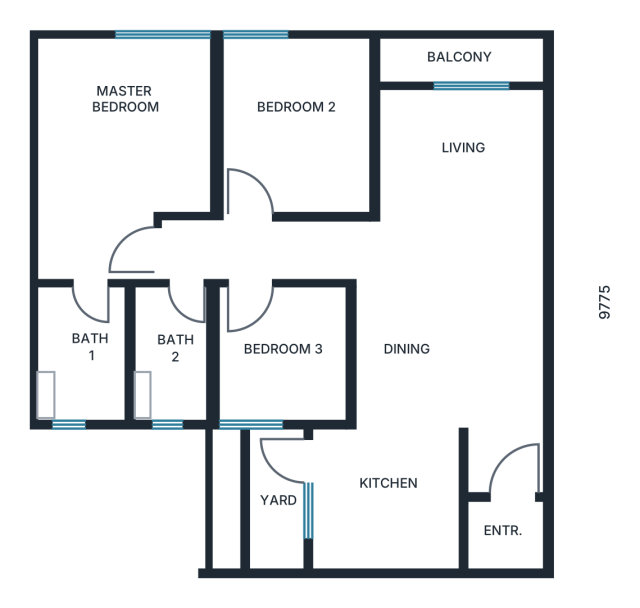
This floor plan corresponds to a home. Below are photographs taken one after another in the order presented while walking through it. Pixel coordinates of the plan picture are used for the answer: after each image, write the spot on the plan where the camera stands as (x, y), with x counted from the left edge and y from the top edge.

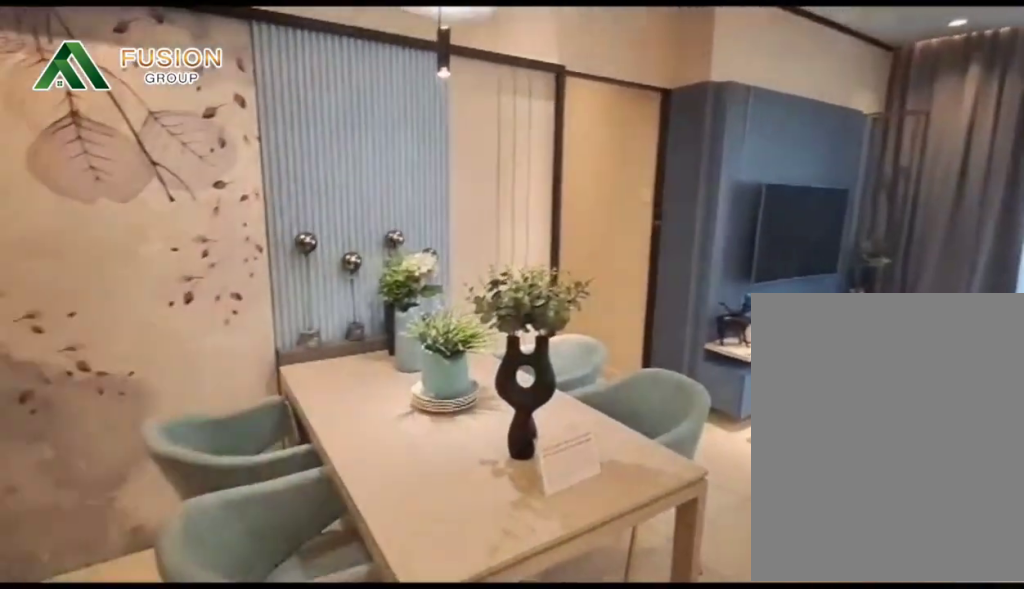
(508, 487)
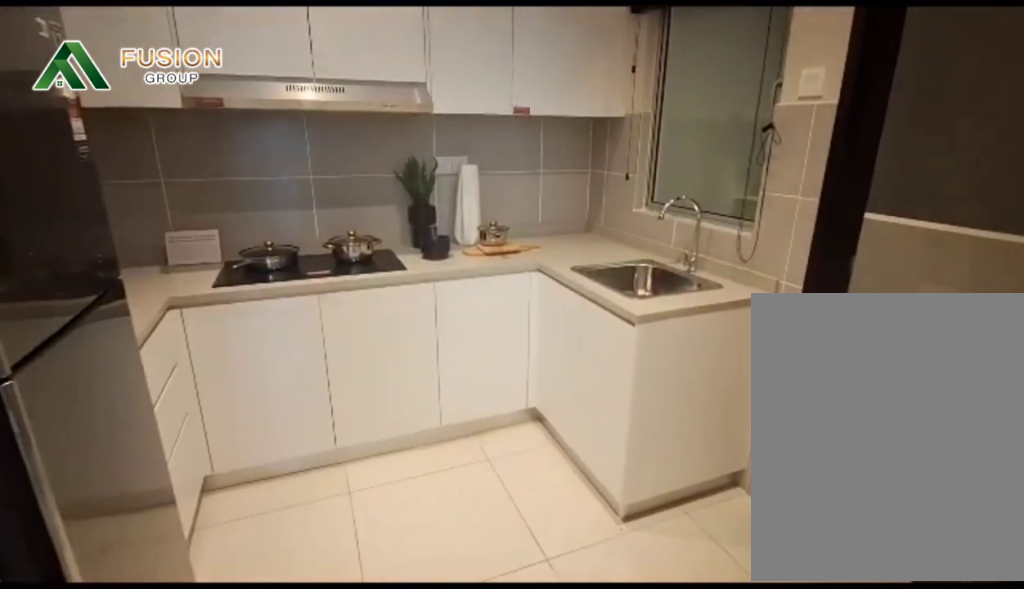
(399, 495)
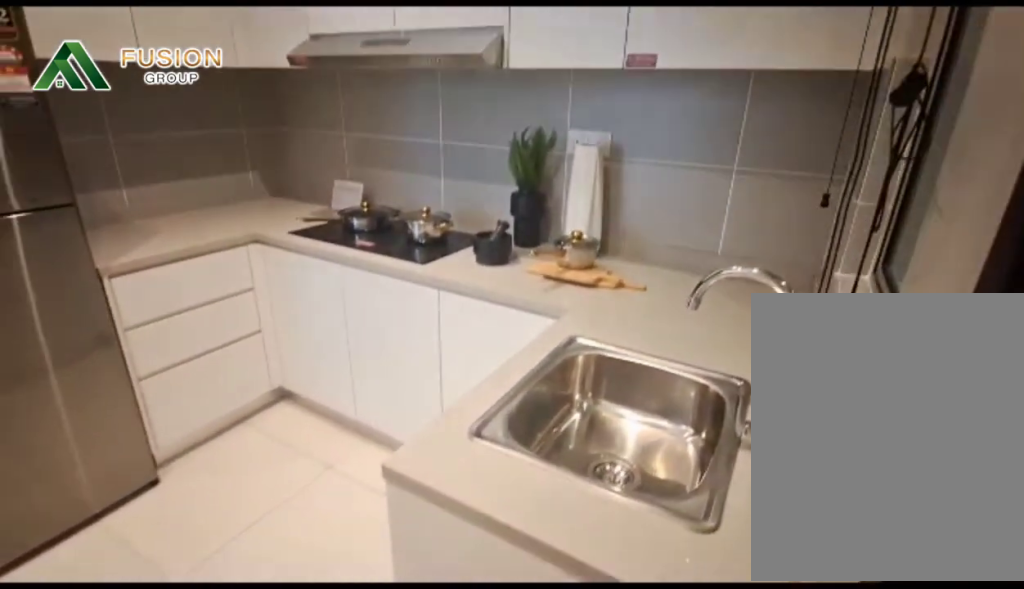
(310, 506)
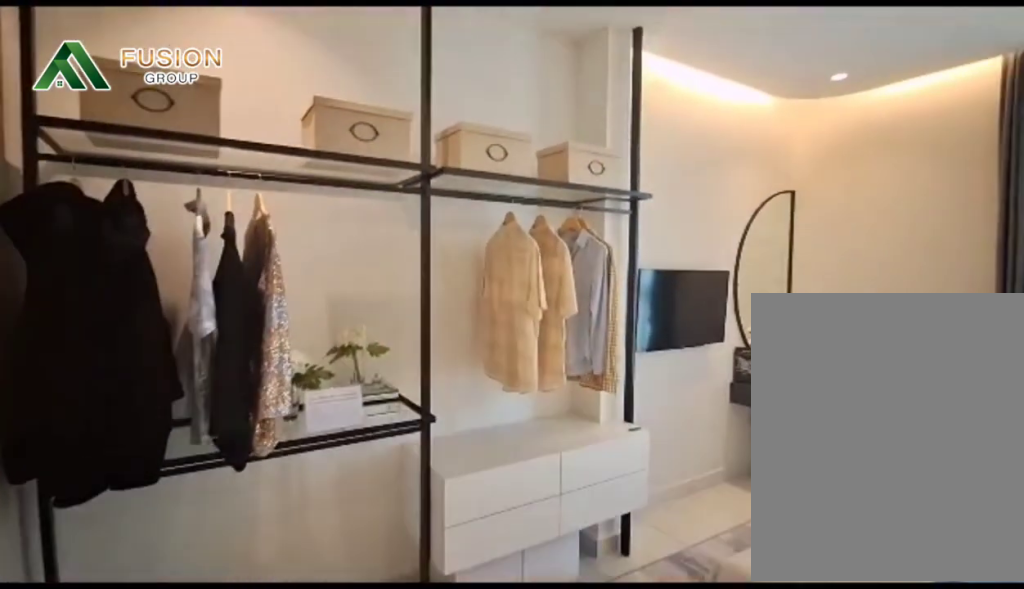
(92, 224)
